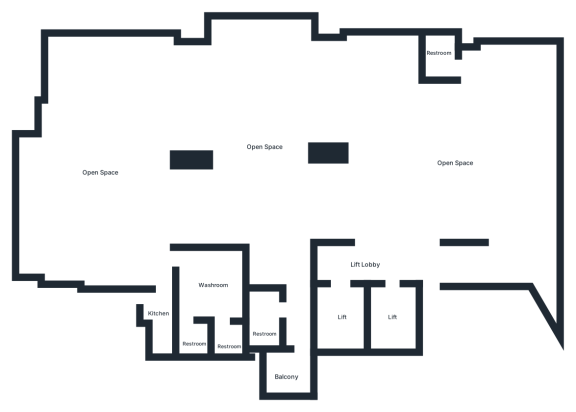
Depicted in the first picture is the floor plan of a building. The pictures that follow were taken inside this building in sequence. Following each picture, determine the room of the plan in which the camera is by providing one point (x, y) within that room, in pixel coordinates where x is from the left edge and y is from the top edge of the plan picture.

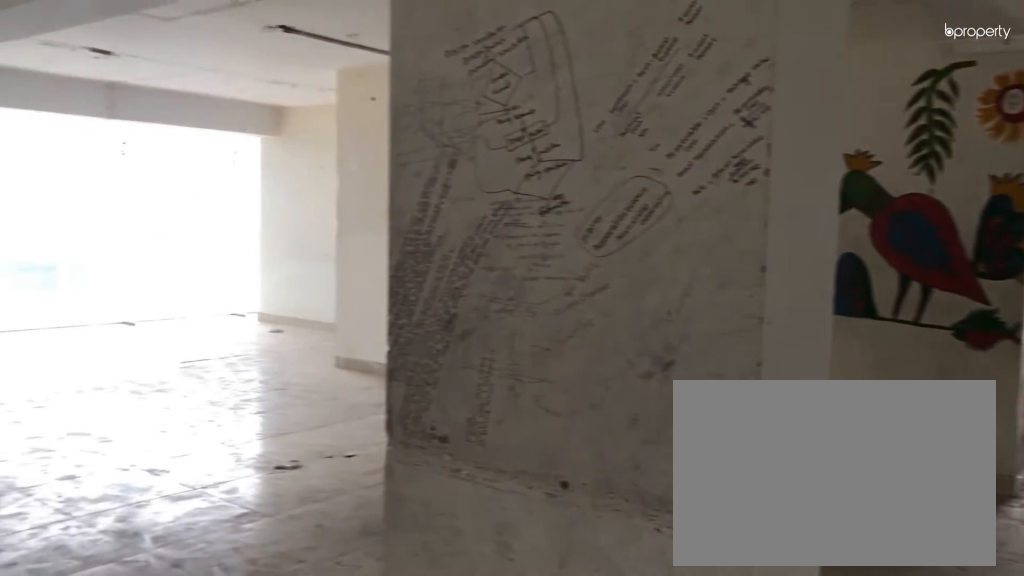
(264, 162)
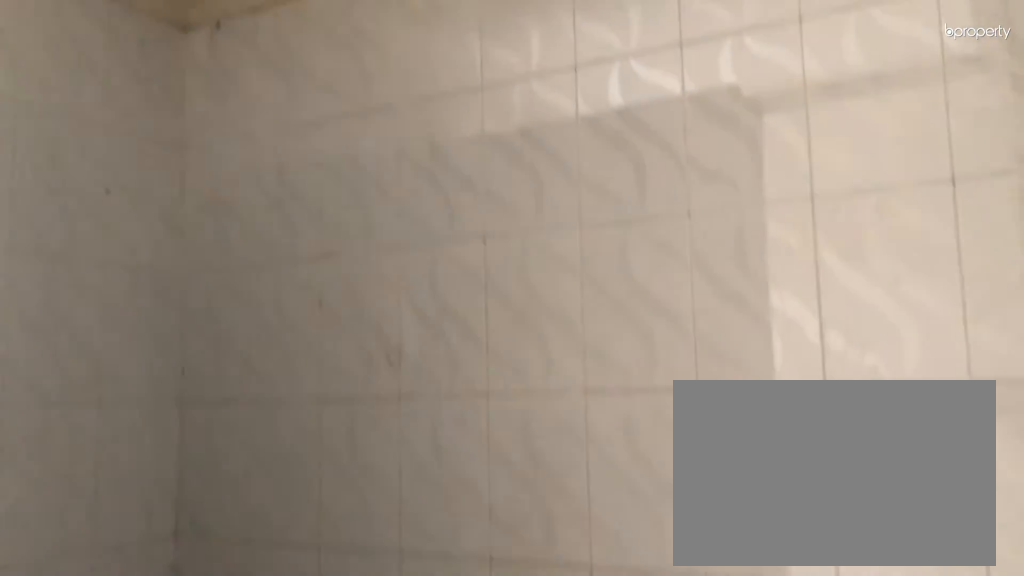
(264, 321)
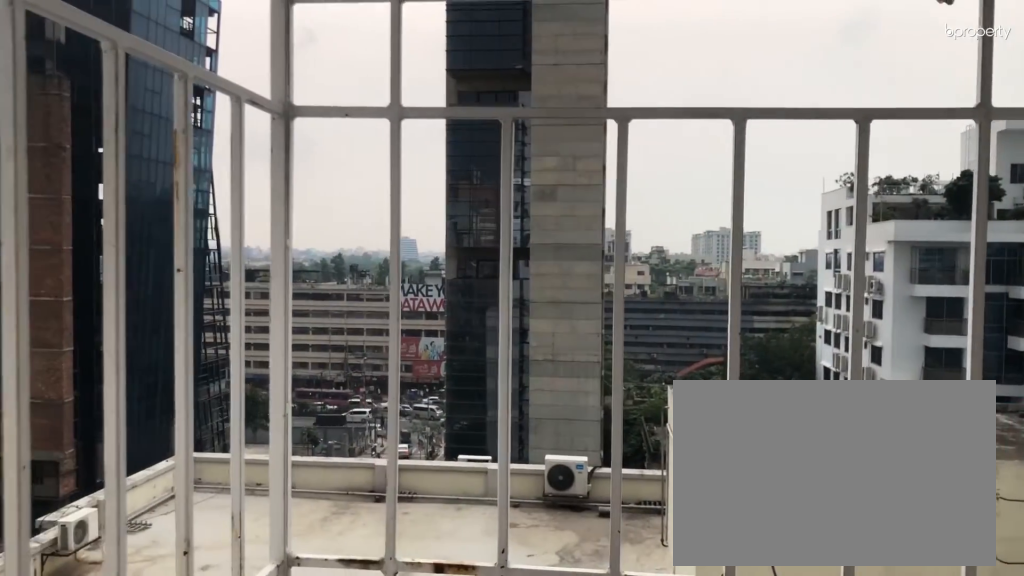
(285, 375)
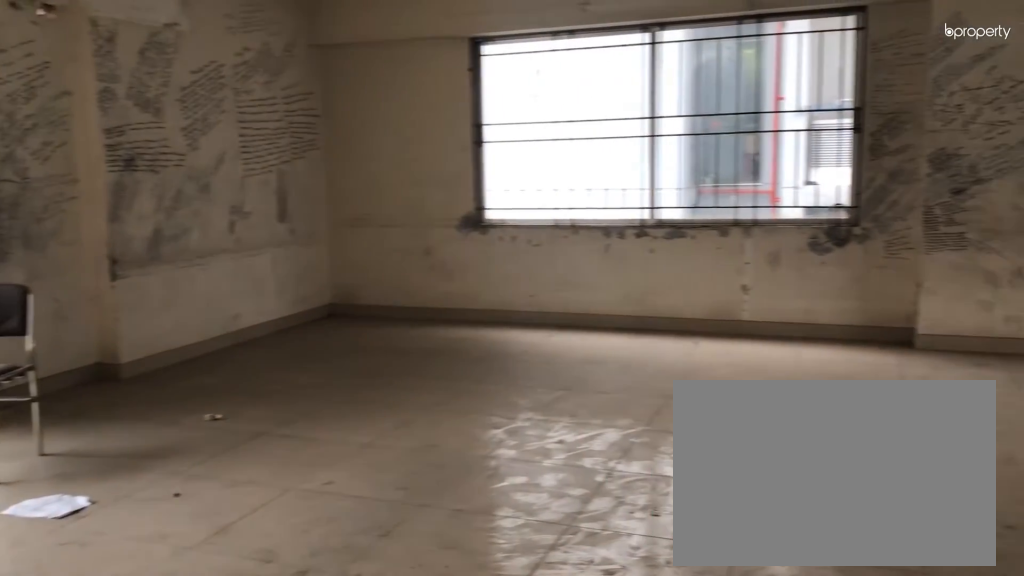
(110, 201)
